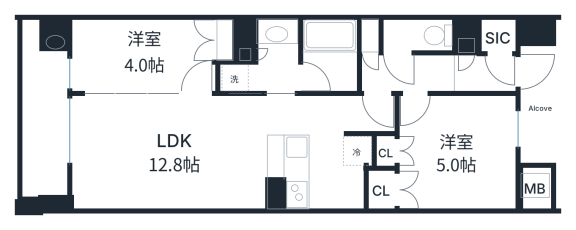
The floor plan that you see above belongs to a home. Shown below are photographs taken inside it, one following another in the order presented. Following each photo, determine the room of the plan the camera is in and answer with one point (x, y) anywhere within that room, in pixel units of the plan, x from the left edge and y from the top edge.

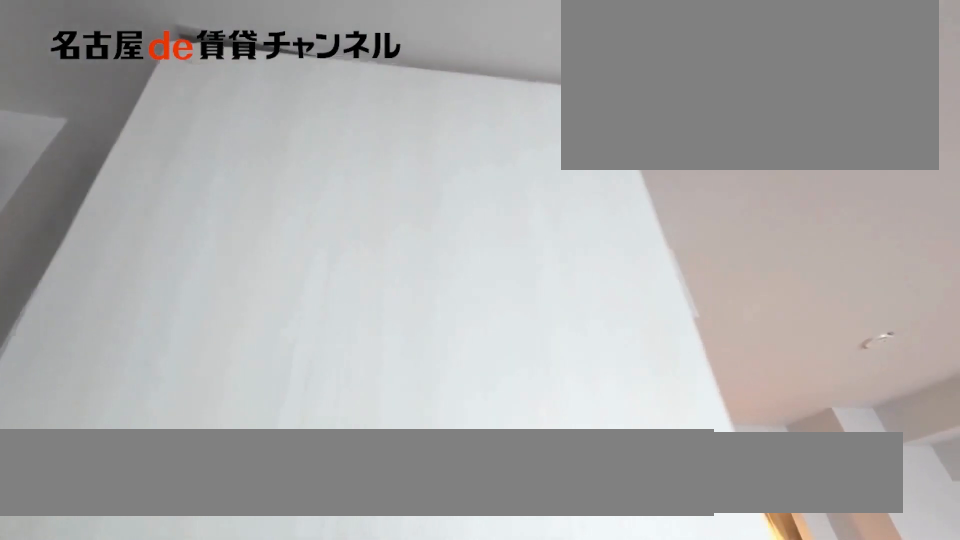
(141, 57)
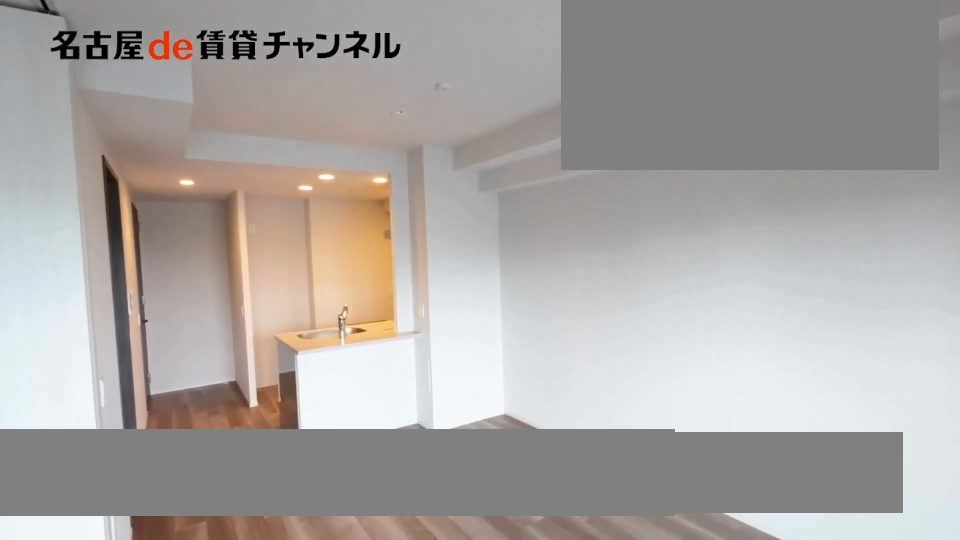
(166, 150)
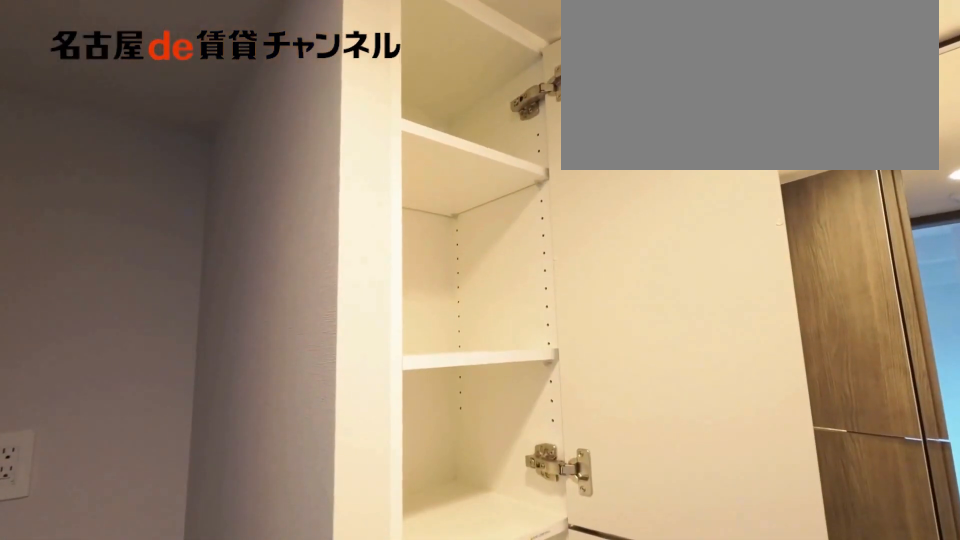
(261, 60)
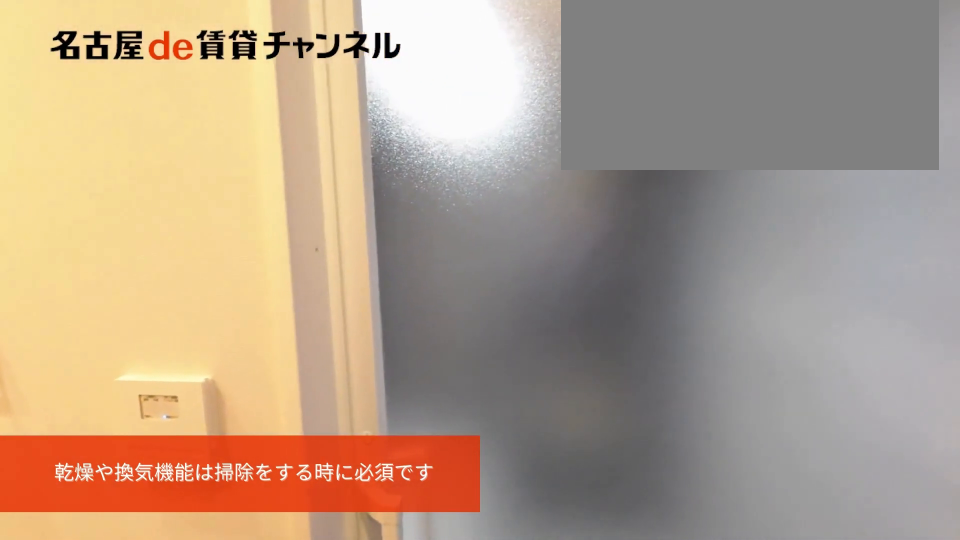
(261, 60)
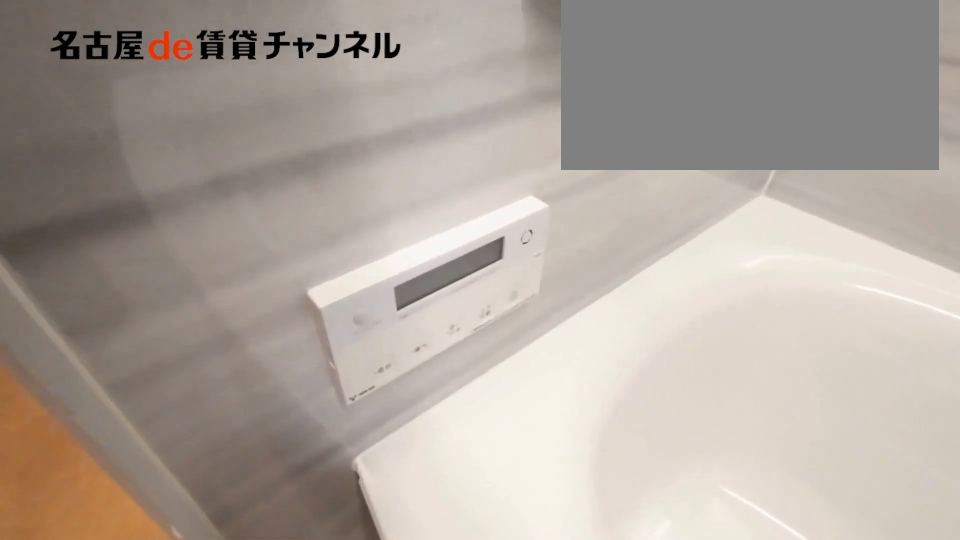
(328, 57)
